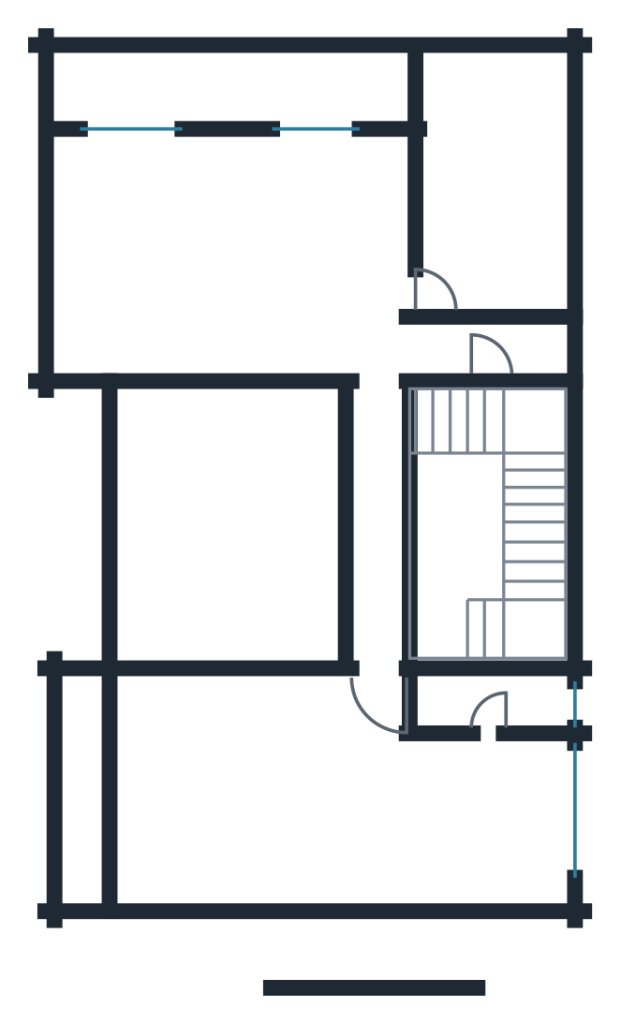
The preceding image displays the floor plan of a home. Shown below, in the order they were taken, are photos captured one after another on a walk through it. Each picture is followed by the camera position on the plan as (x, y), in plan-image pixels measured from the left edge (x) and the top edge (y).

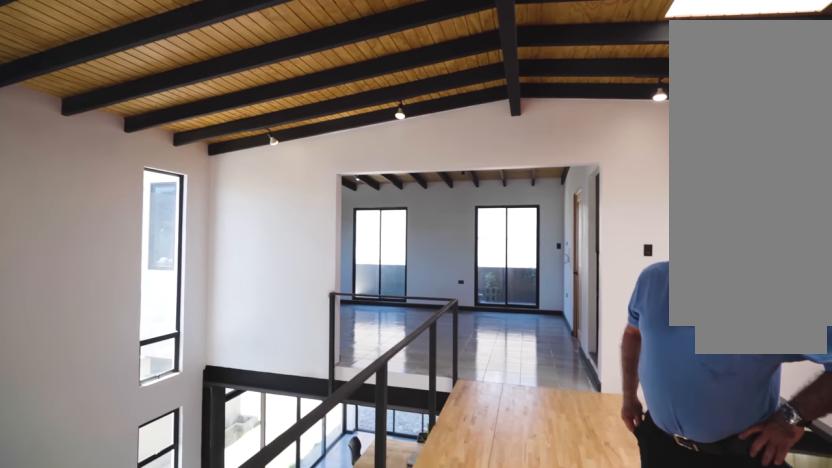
(375, 628)
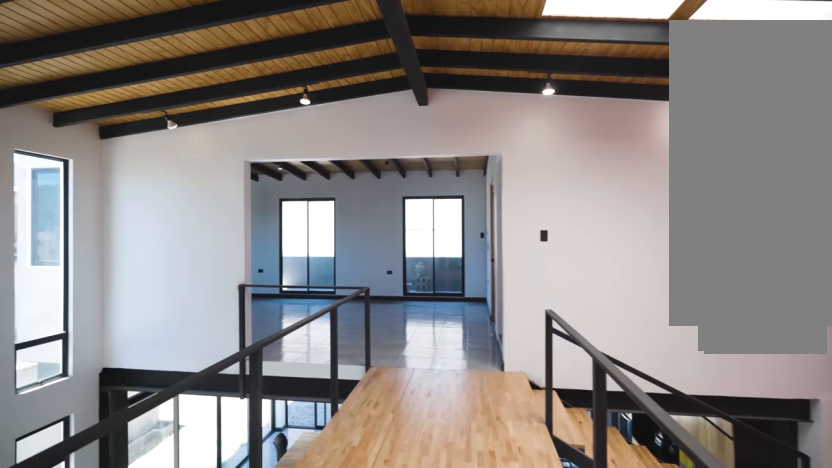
(378, 630)
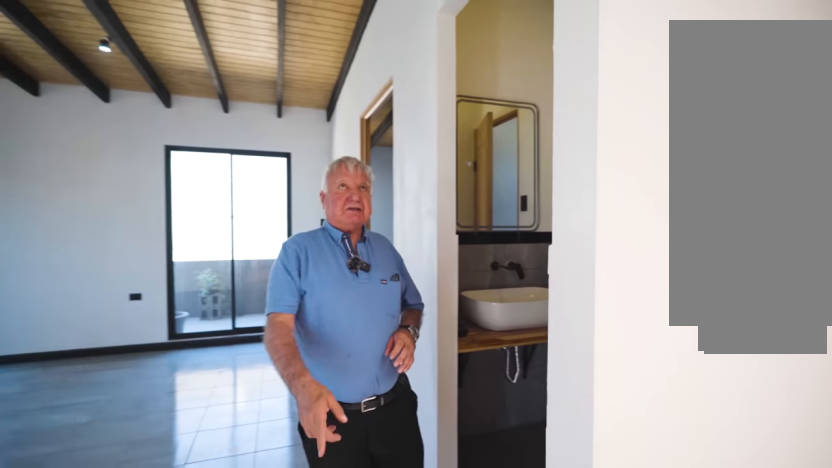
(431, 351)
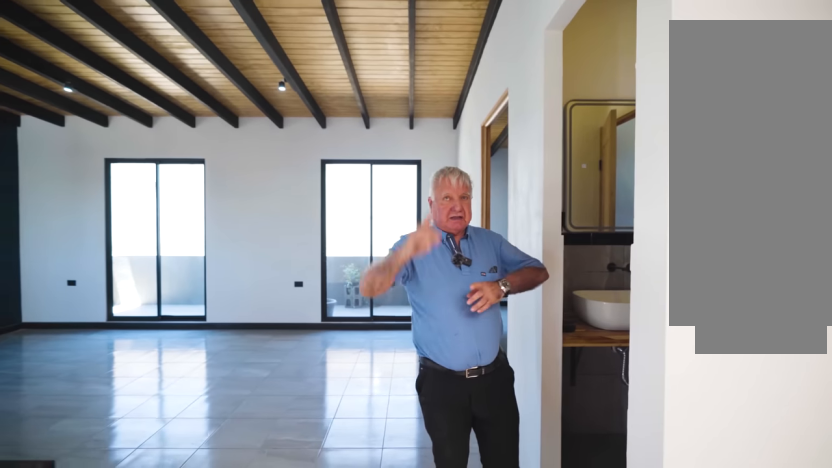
(428, 354)
